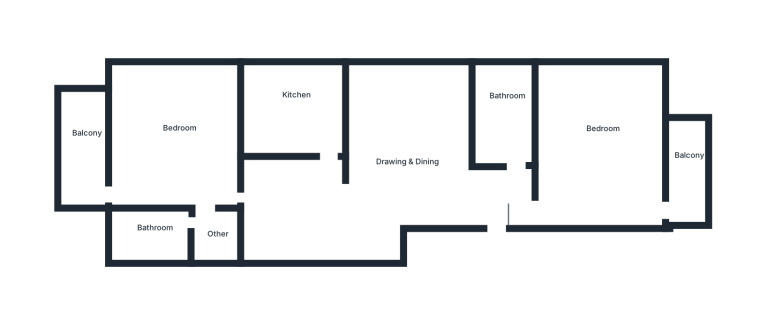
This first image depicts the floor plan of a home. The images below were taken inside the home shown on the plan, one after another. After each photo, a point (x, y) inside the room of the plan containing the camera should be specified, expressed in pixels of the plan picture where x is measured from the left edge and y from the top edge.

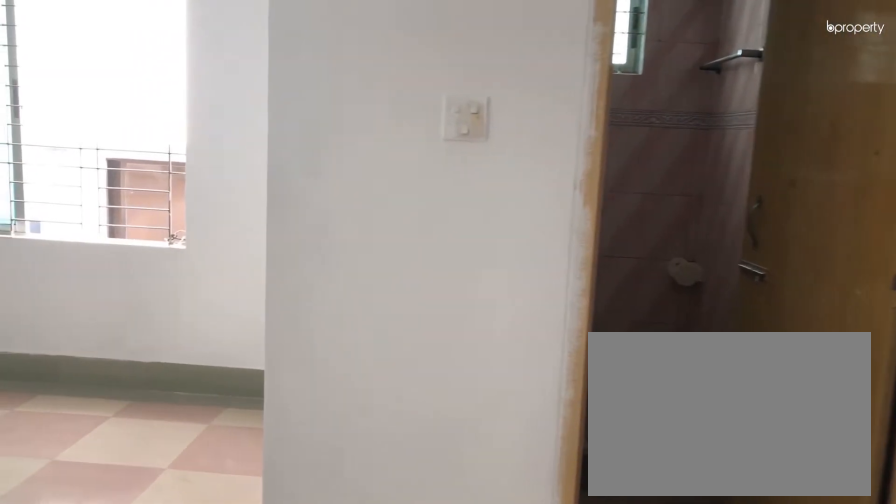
(491, 196)
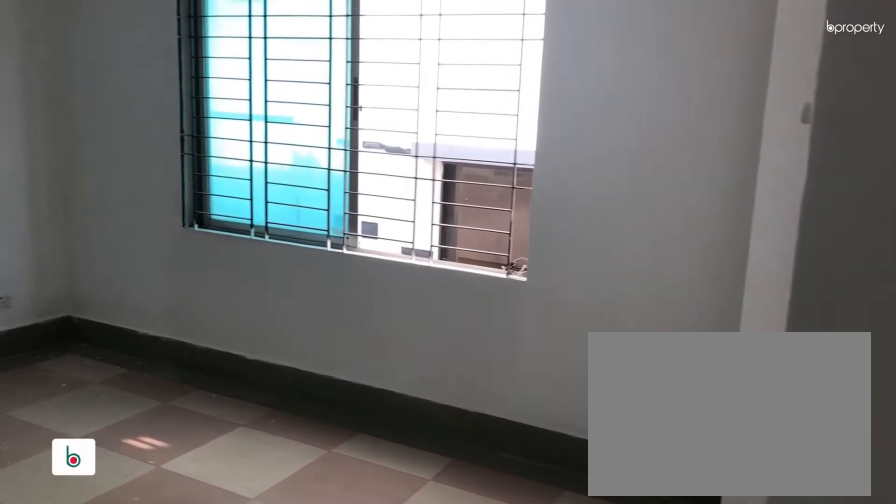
(491, 196)
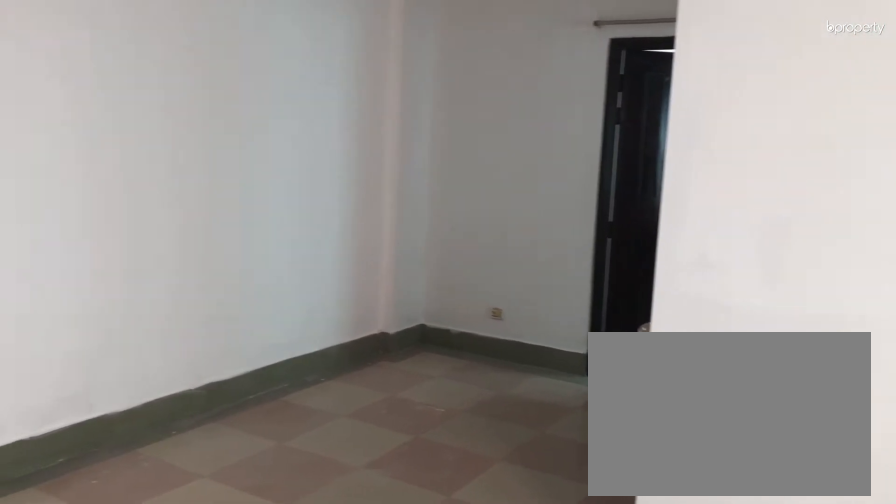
(401, 151)
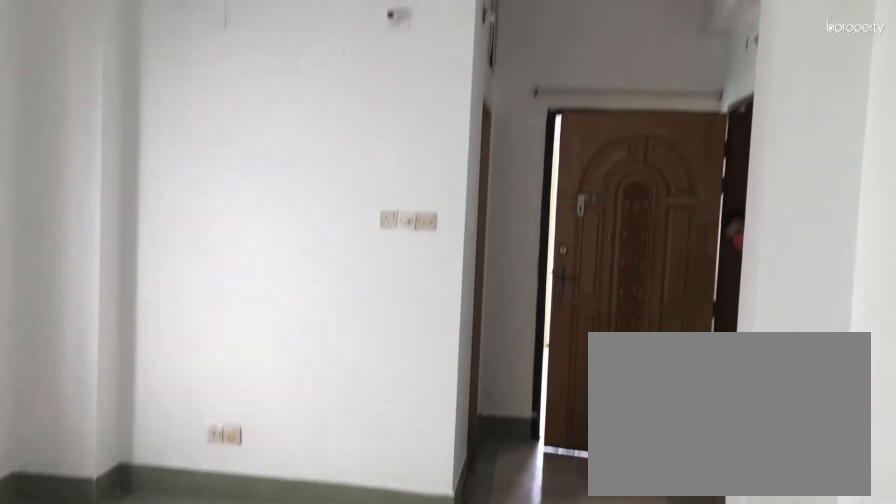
(401, 151)
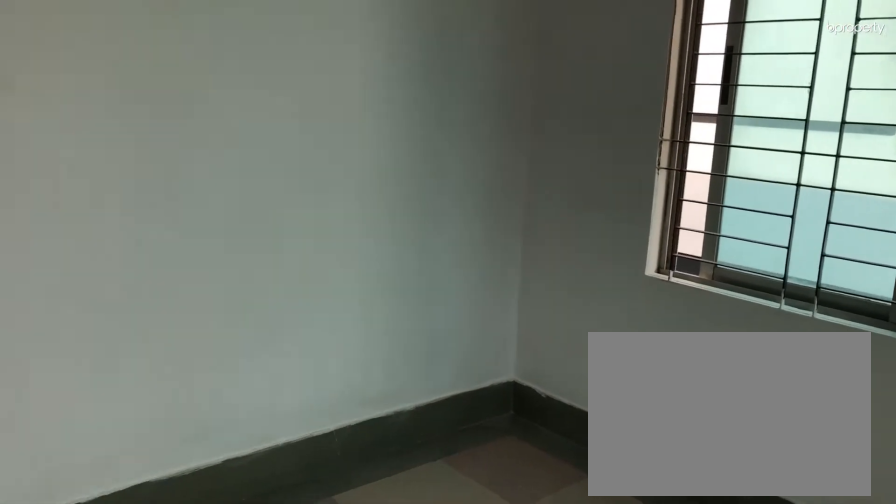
(606, 140)
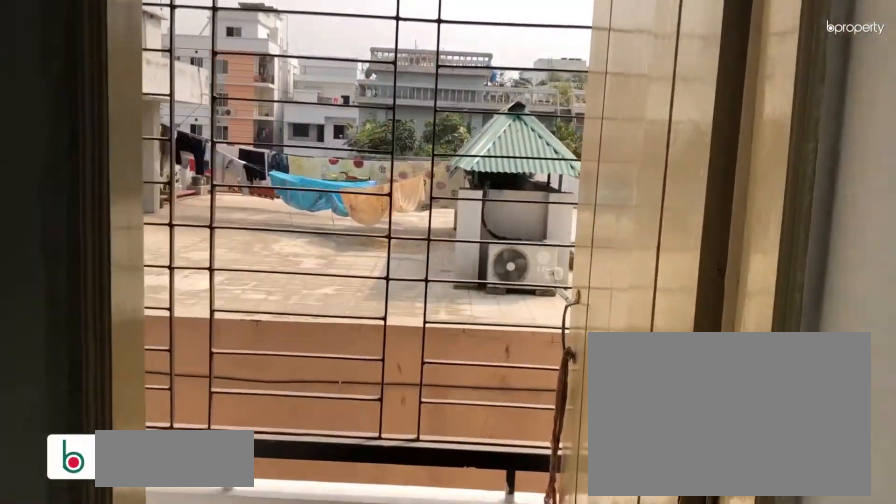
(690, 160)
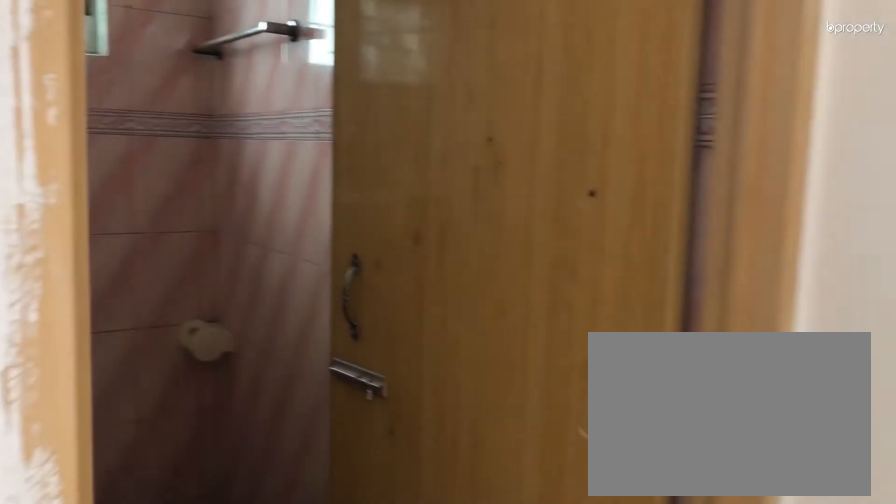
(510, 159)
